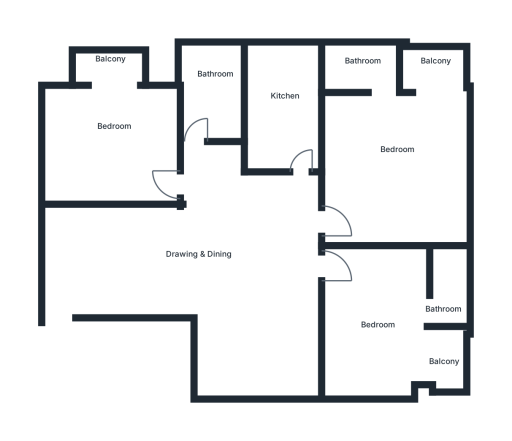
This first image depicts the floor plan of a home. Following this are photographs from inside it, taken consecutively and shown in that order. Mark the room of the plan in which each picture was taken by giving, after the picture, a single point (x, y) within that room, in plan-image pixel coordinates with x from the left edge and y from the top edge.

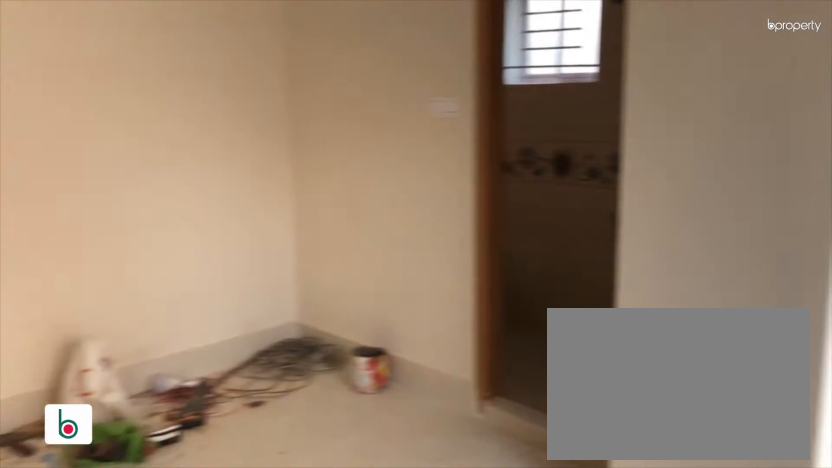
(391, 148)
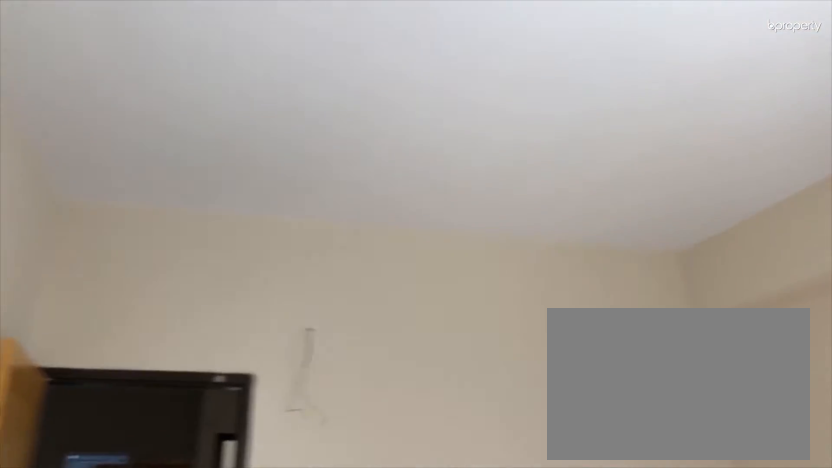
(391, 148)
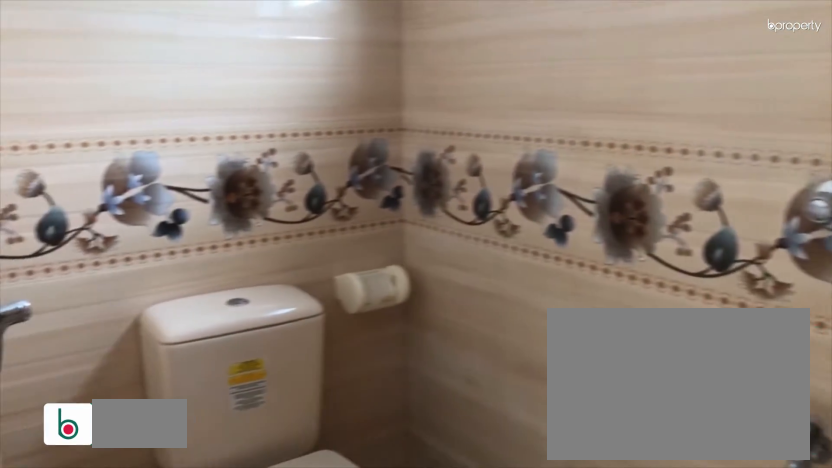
(355, 64)
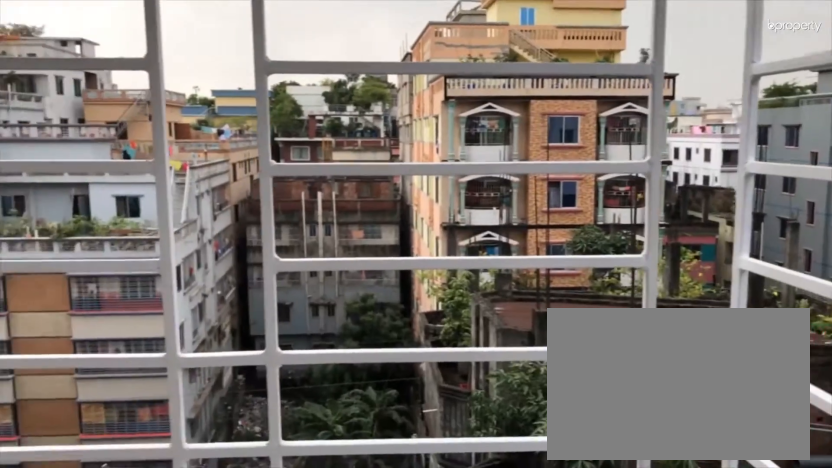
(435, 67)
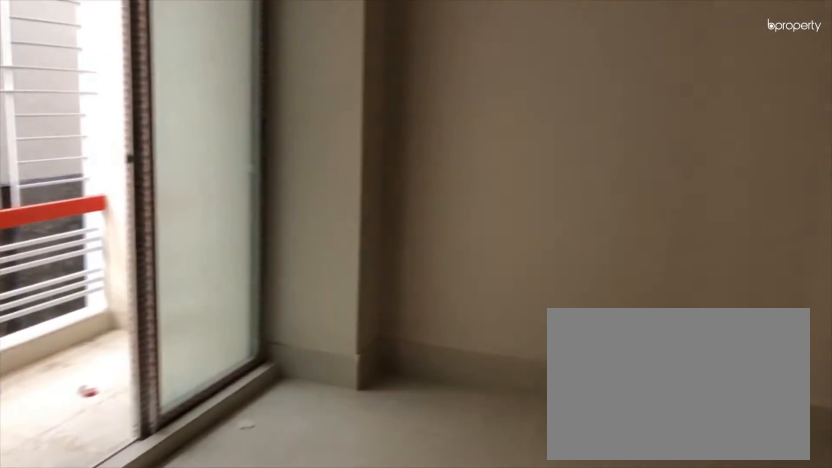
(388, 319)
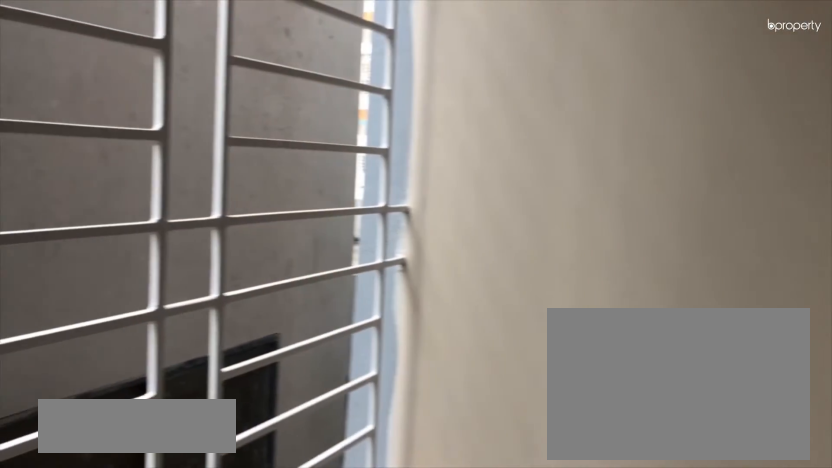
(448, 358)
